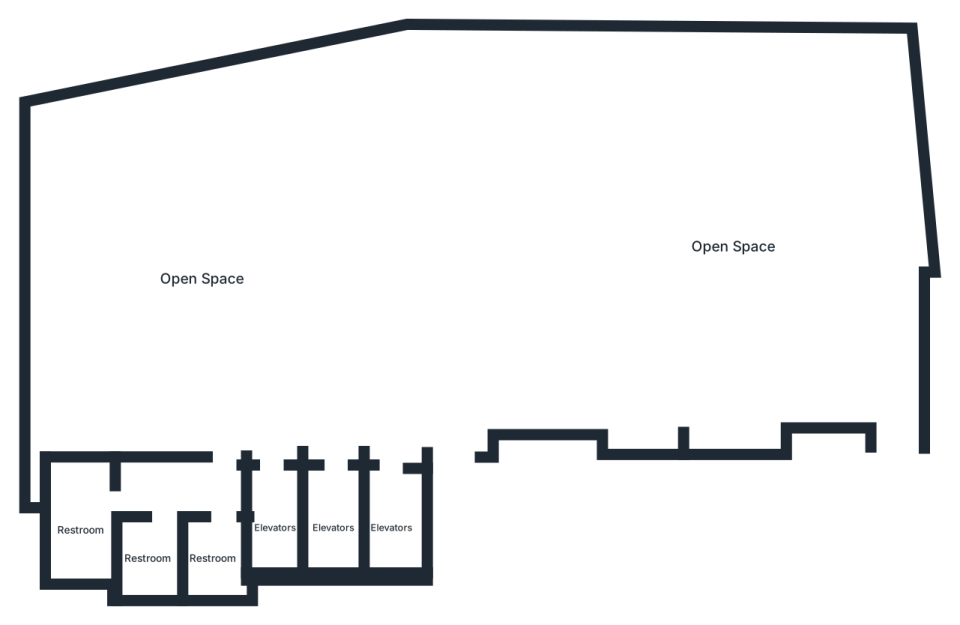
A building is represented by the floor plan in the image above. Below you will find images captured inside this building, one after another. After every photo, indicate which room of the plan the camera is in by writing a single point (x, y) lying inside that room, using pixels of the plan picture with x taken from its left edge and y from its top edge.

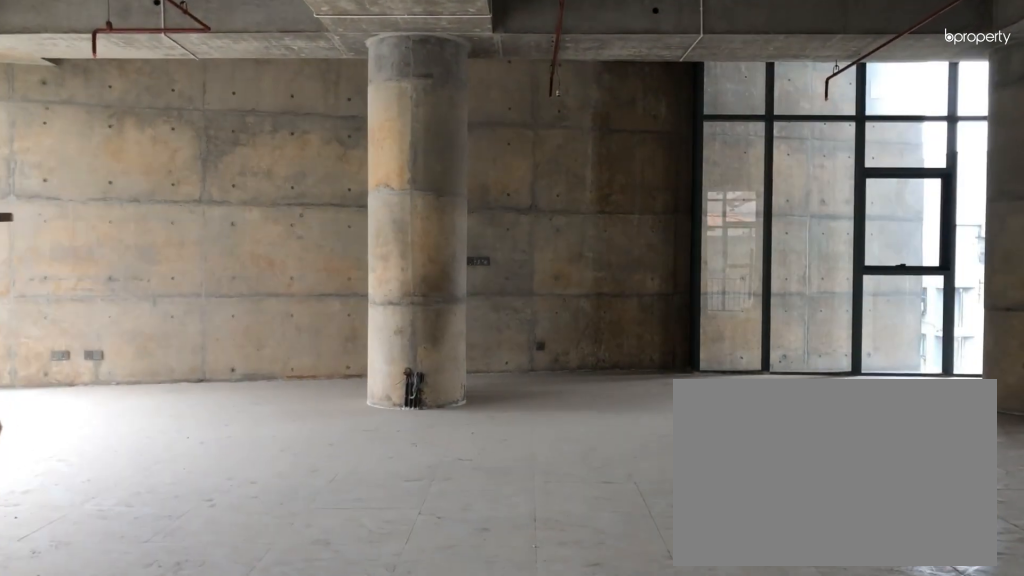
(274, 433)
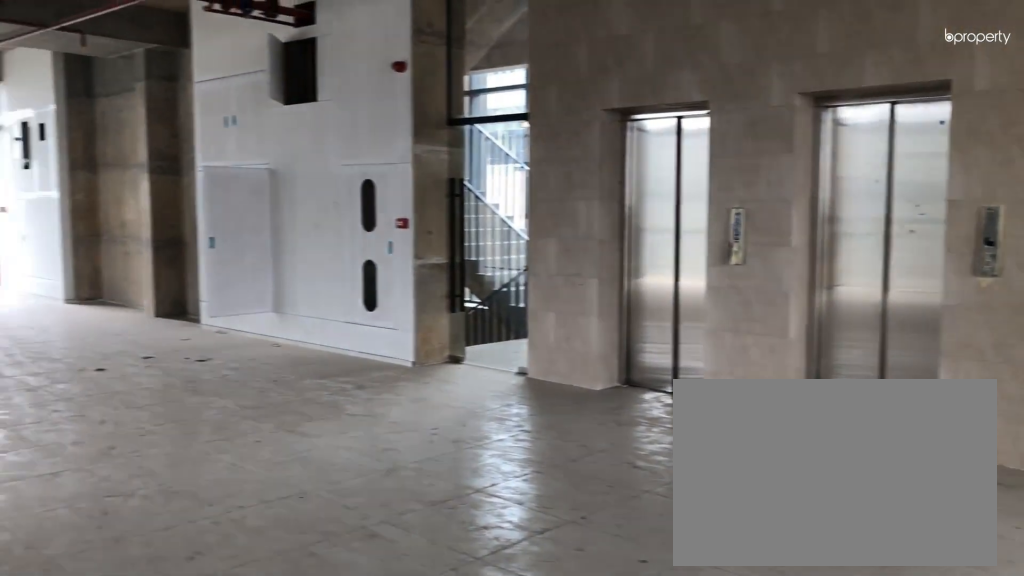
(204, 280)
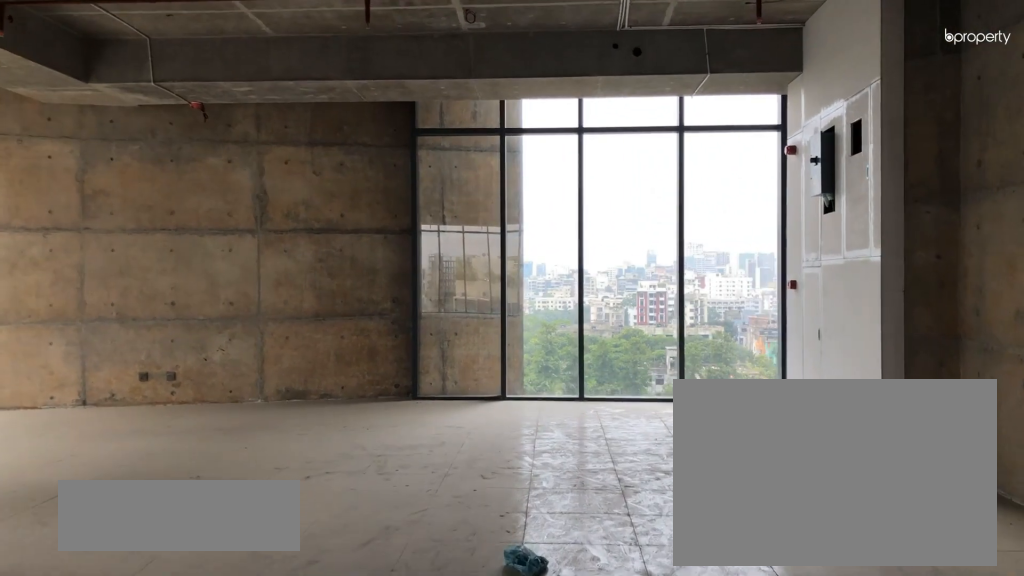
(731, 248)
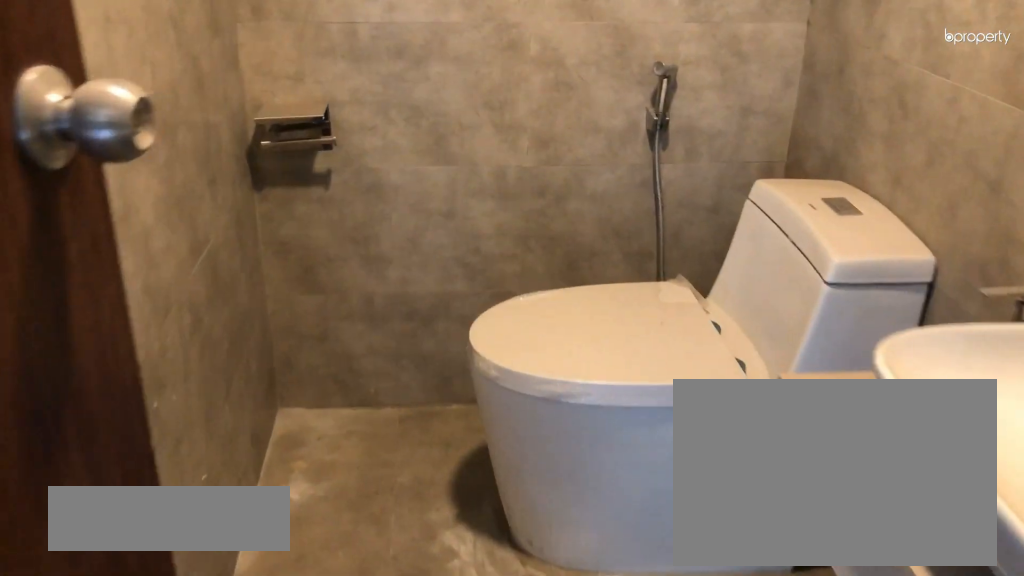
(211, 558)
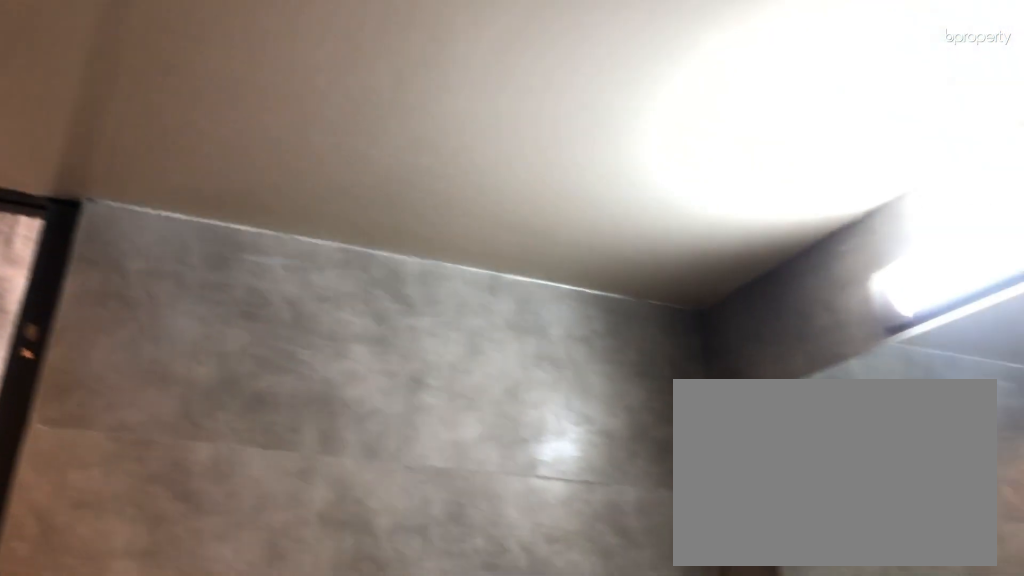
(83, 529)
